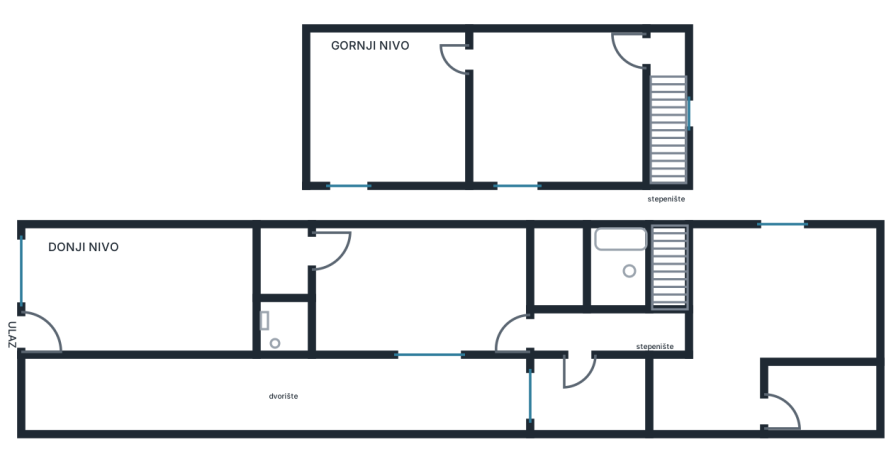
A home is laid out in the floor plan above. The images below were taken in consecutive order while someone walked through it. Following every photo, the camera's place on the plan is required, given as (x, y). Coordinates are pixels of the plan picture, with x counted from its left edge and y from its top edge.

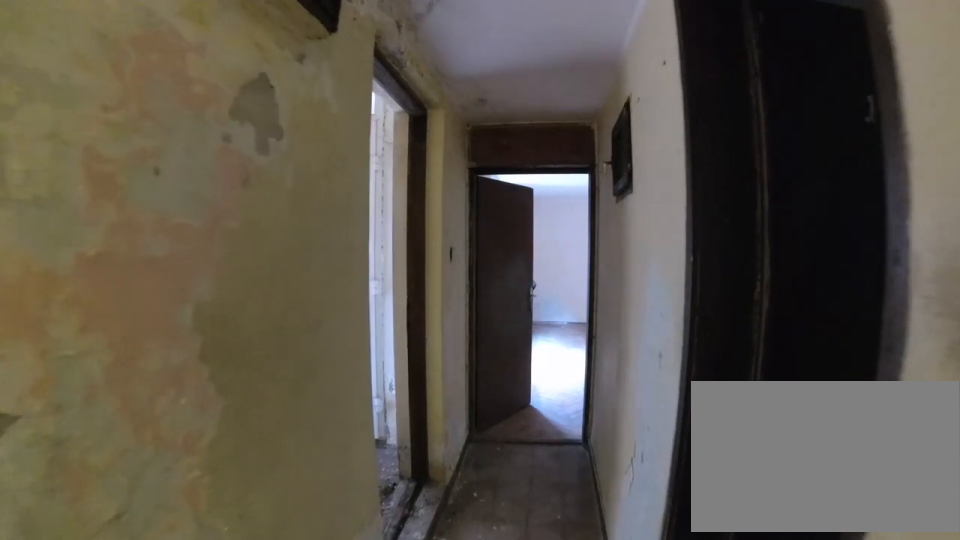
(686, 322)
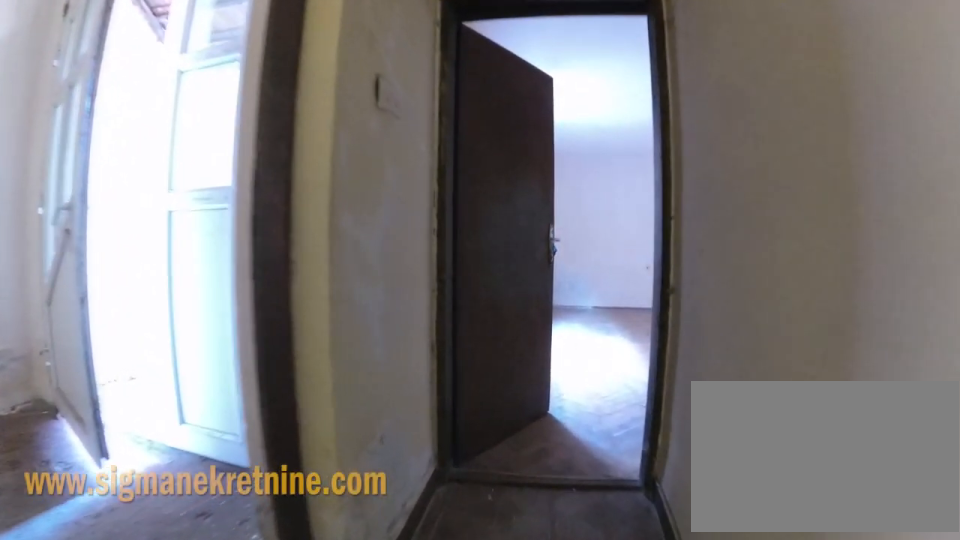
(639, 322)
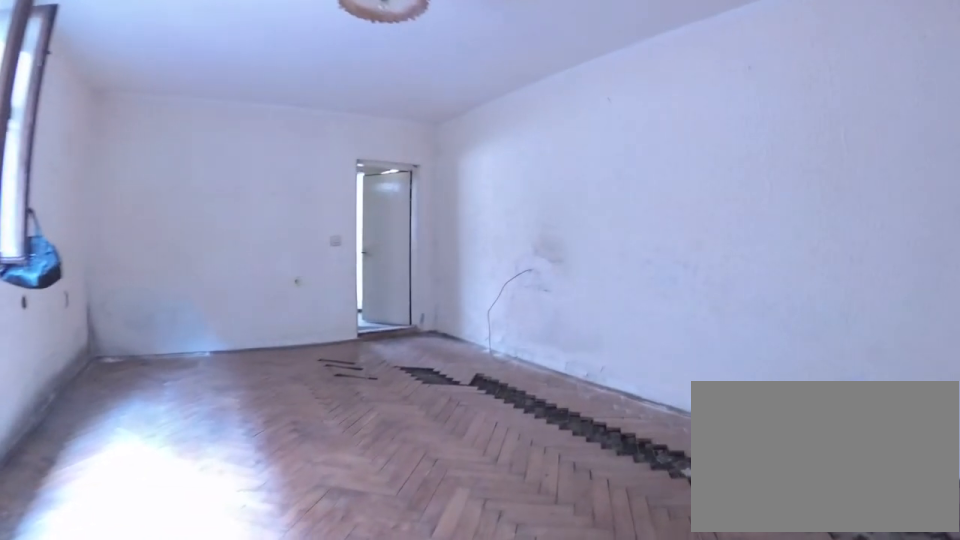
(545, 321)
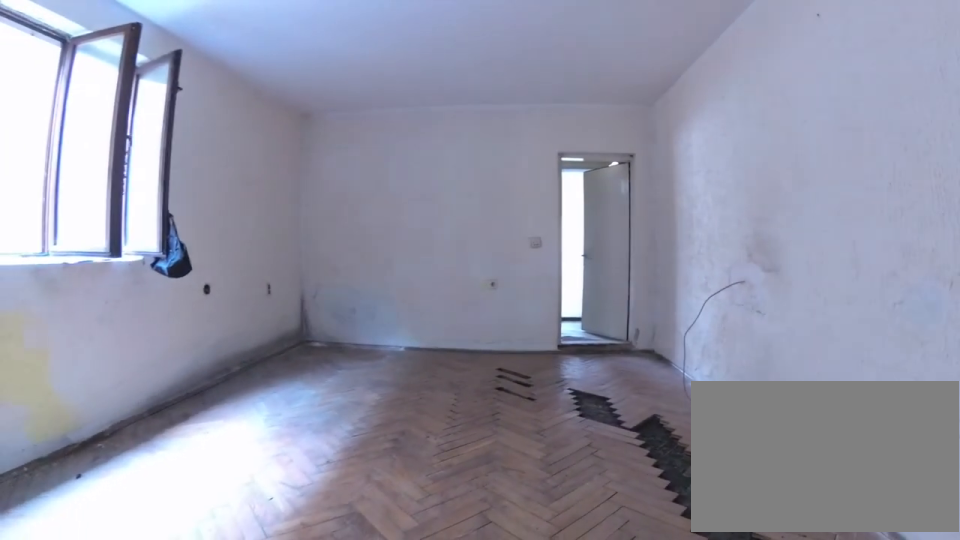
(518, 275)
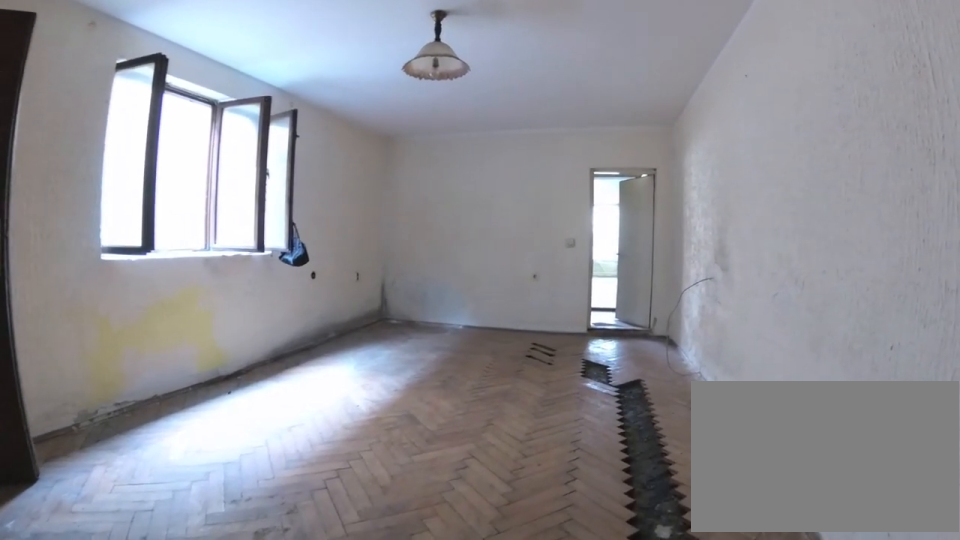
(524, 253)
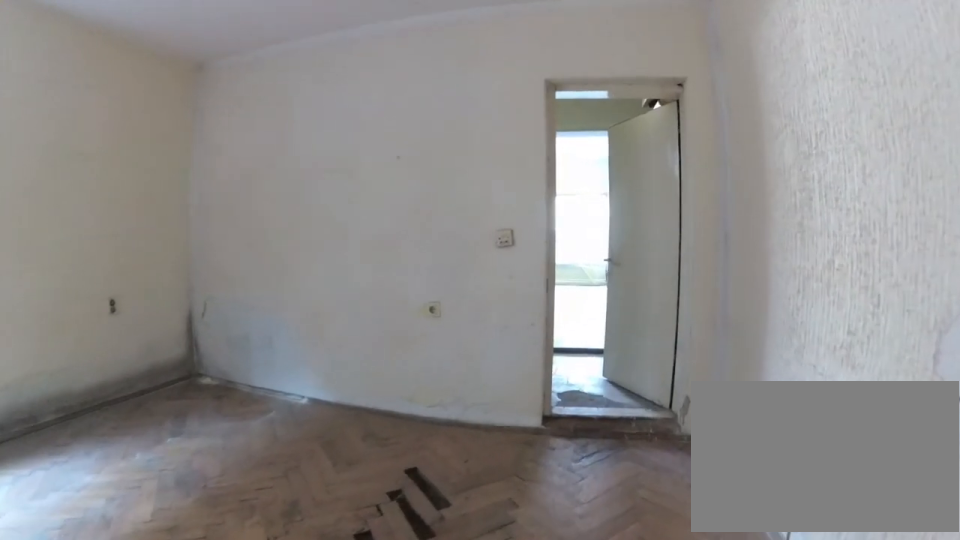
(422, 252)
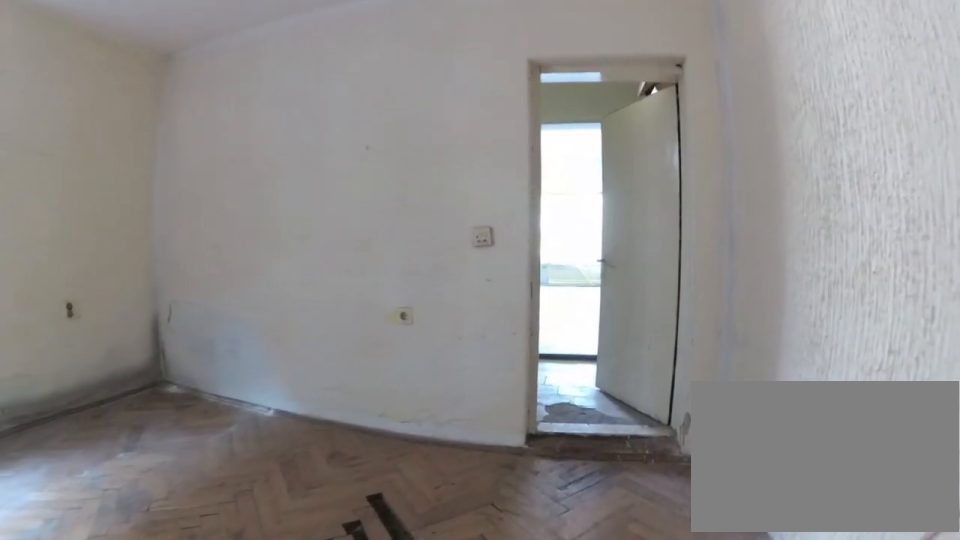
(412, 252)
